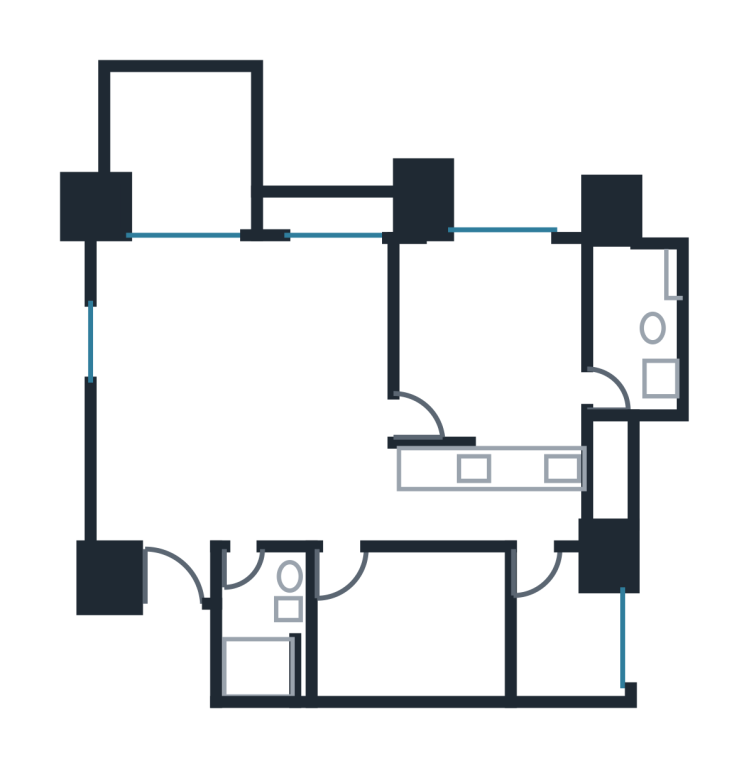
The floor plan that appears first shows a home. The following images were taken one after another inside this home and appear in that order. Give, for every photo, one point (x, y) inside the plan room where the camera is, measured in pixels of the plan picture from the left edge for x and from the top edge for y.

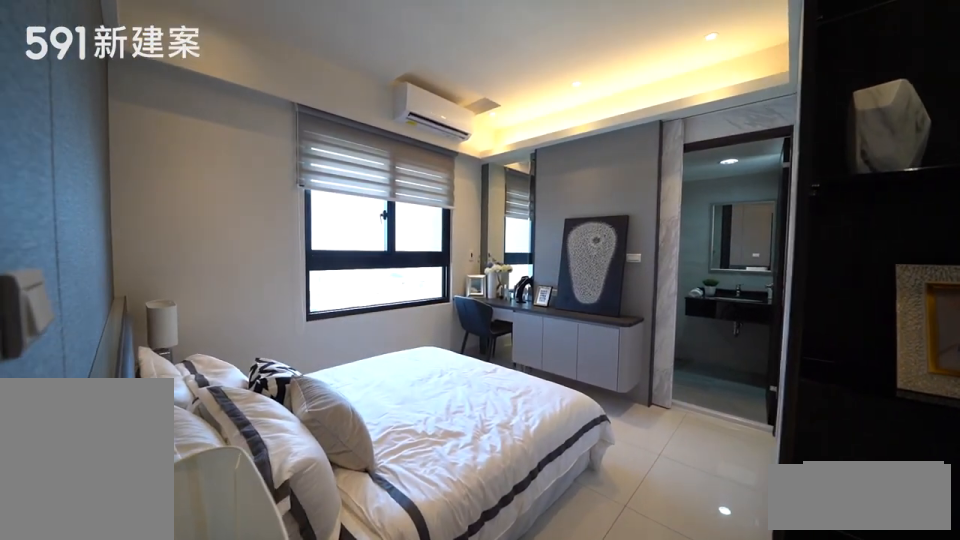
(493, 340)
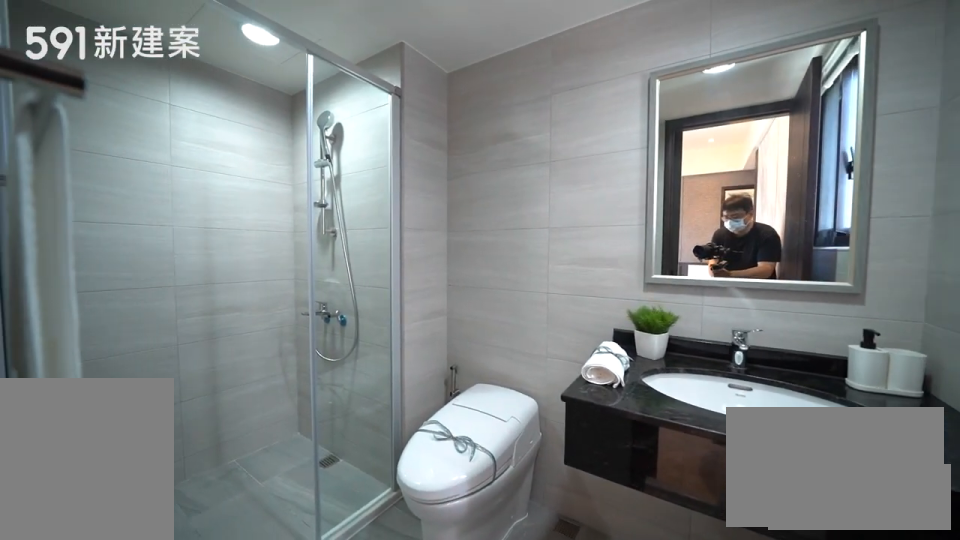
(636, 324)
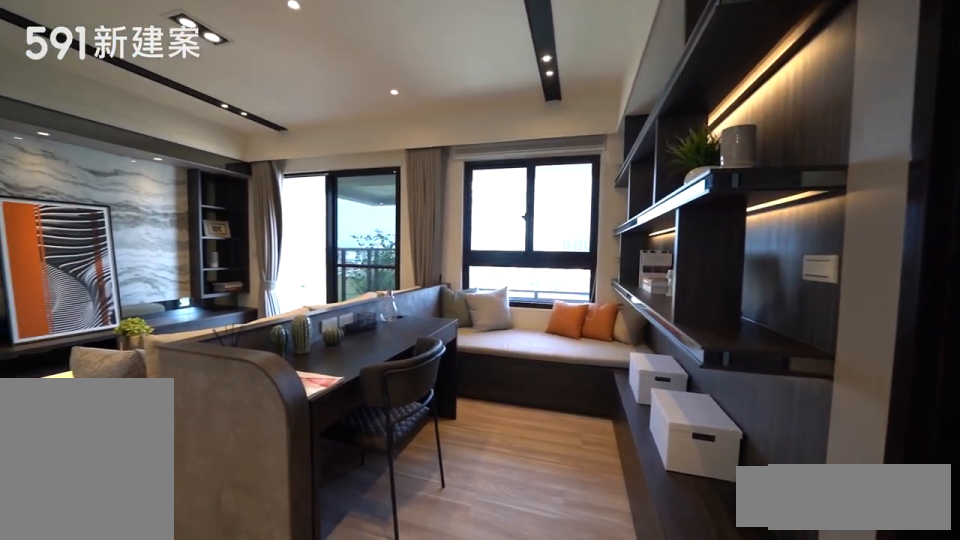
(329, 336)
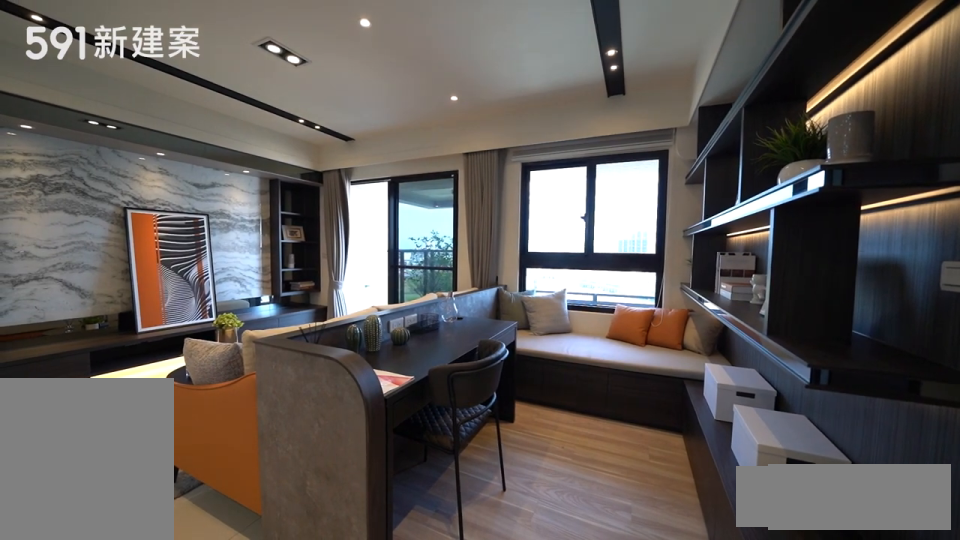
(329, 336)
